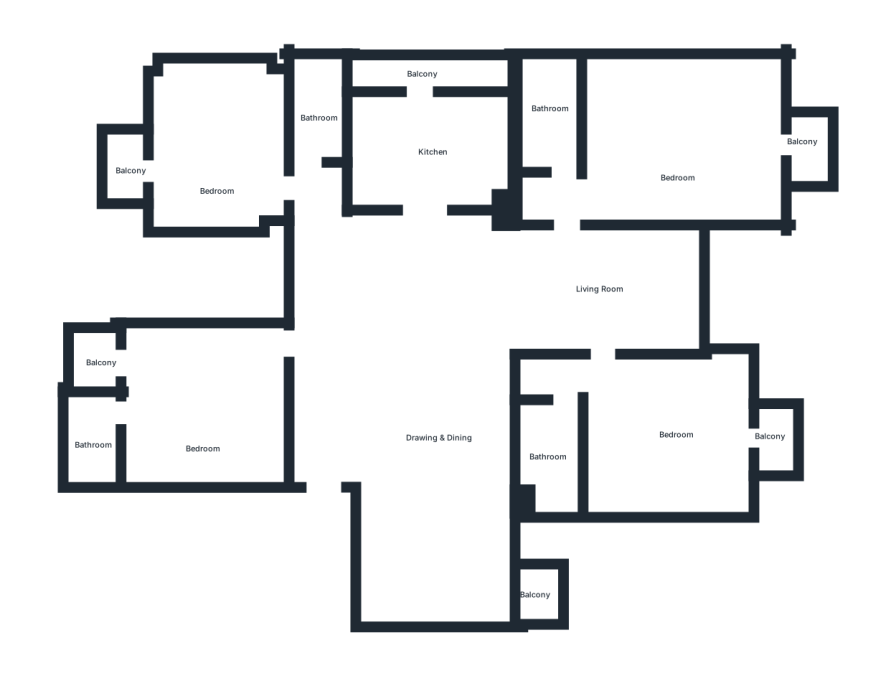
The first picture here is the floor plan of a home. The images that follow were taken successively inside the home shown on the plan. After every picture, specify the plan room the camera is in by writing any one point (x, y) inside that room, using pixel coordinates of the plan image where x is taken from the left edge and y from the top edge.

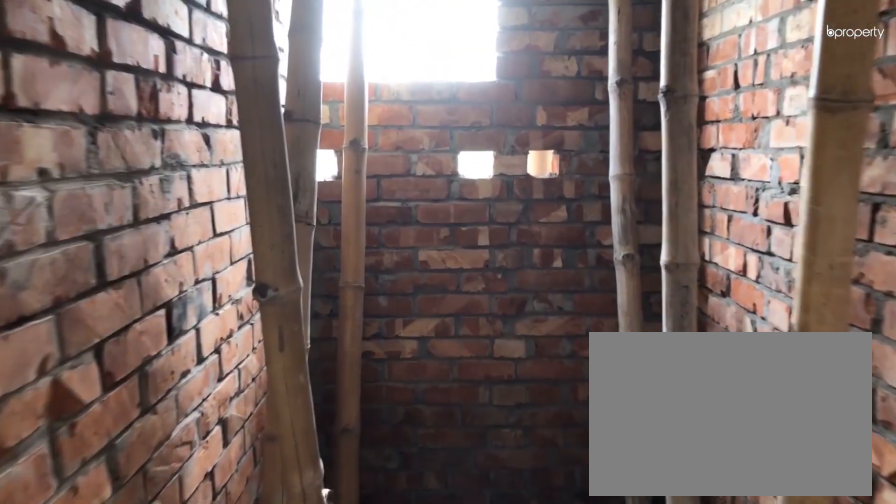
(316, 88)
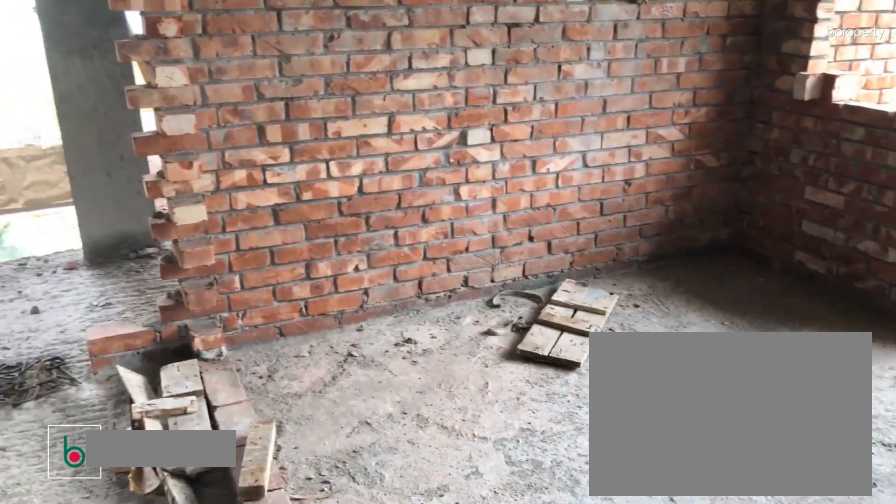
(424, 146)
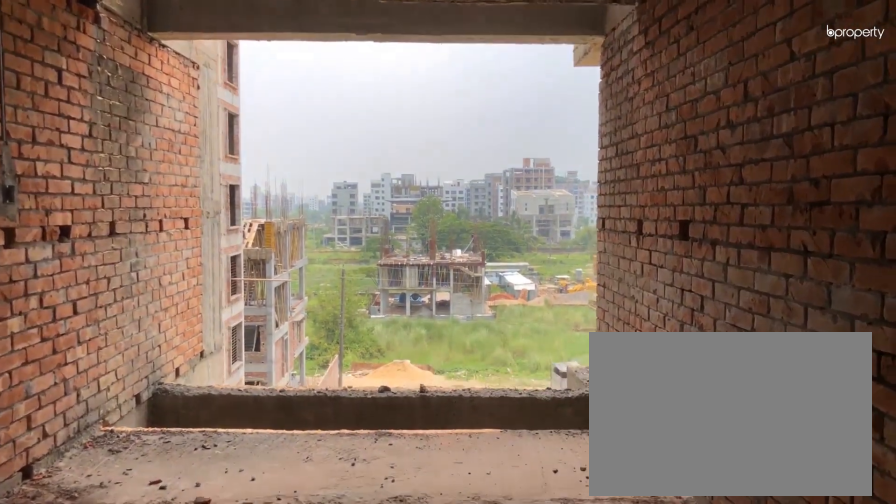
(619, 289)
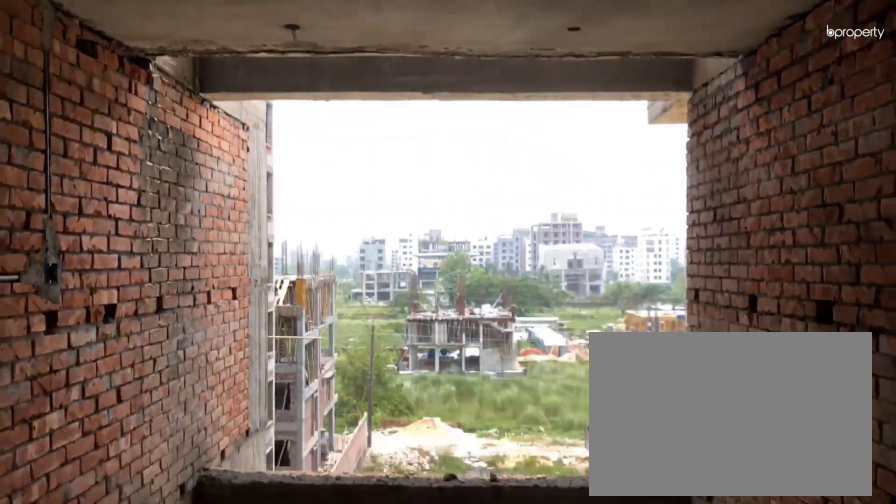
(601, 284)
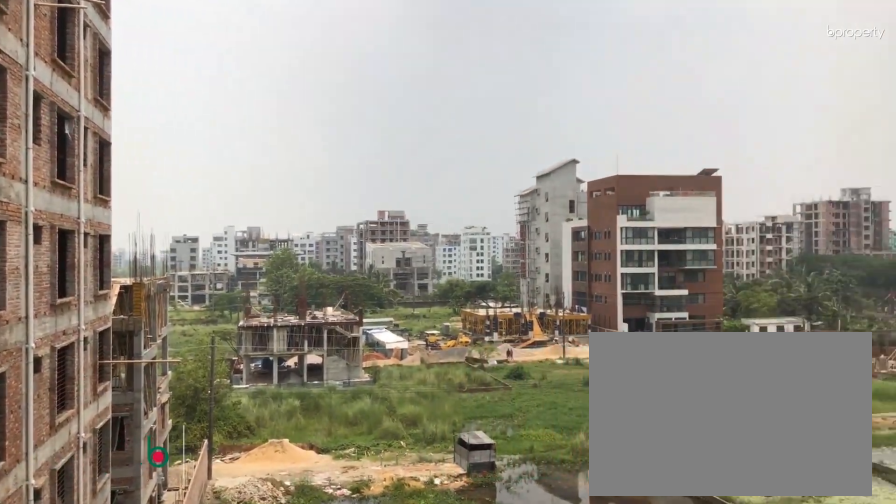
(810, 143)
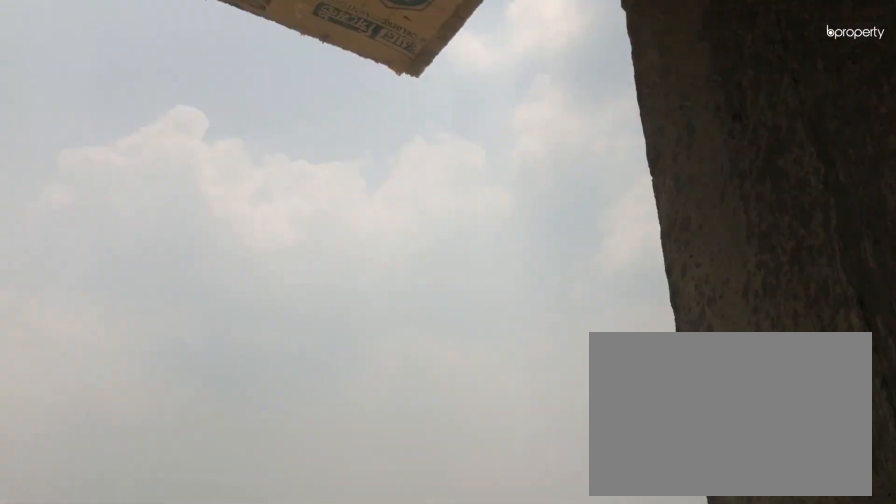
(803, 143)
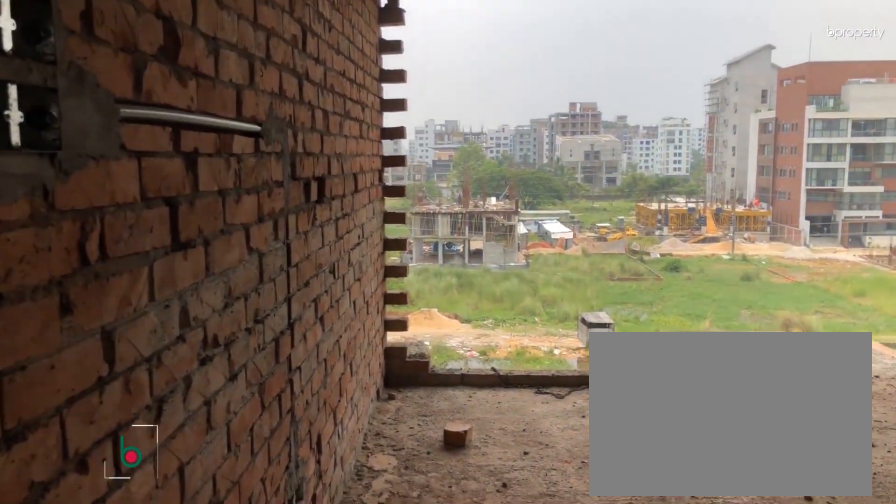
(663, 433)
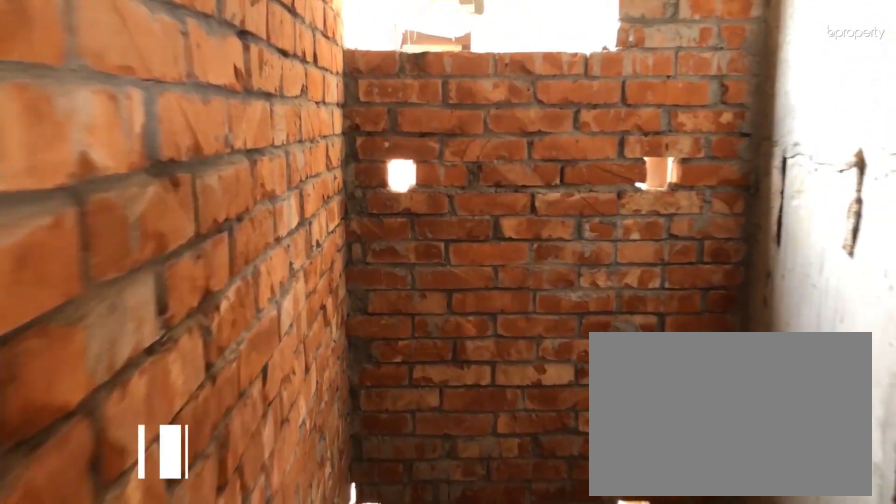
(547, 469)
